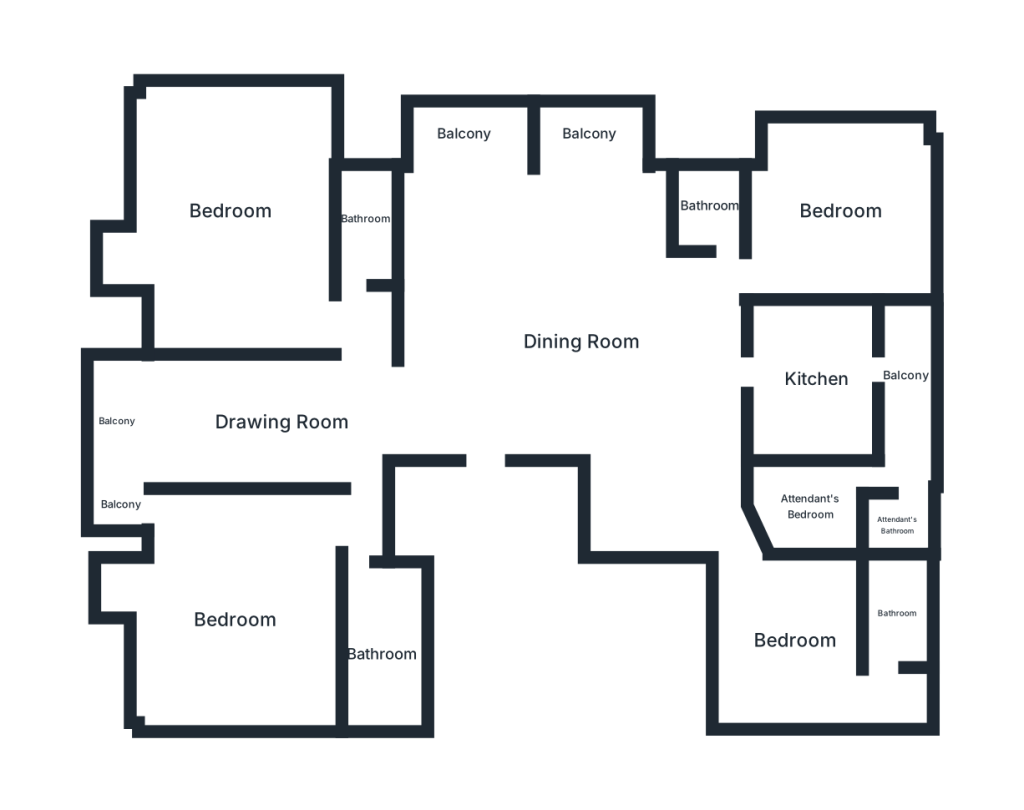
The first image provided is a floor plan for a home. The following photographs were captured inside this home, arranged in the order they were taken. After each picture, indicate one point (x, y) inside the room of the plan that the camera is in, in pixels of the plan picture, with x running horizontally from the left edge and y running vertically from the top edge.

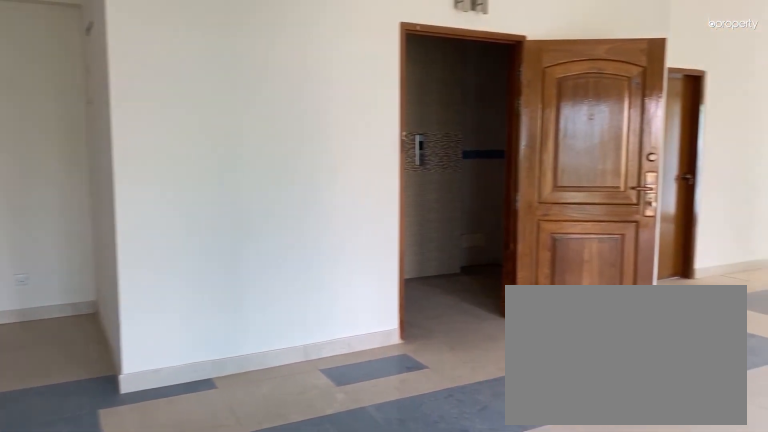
(582, 341)
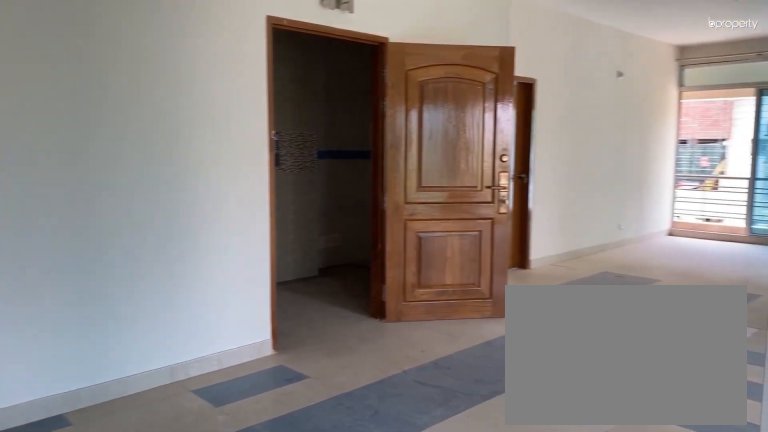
(582, 341)
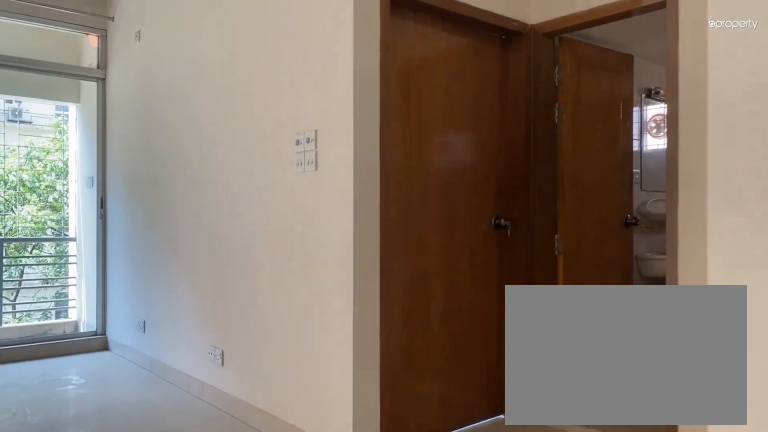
(278, 420)
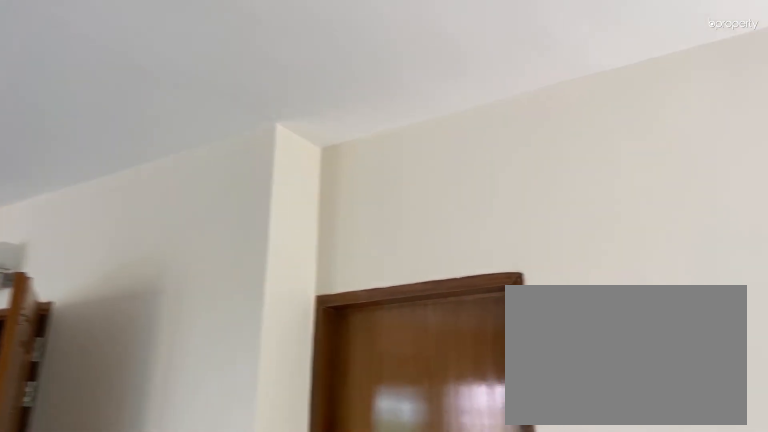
(278, 420)
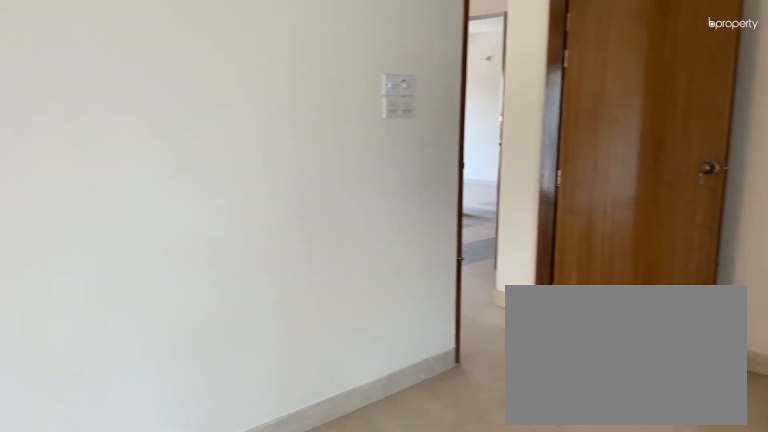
(235, 616)
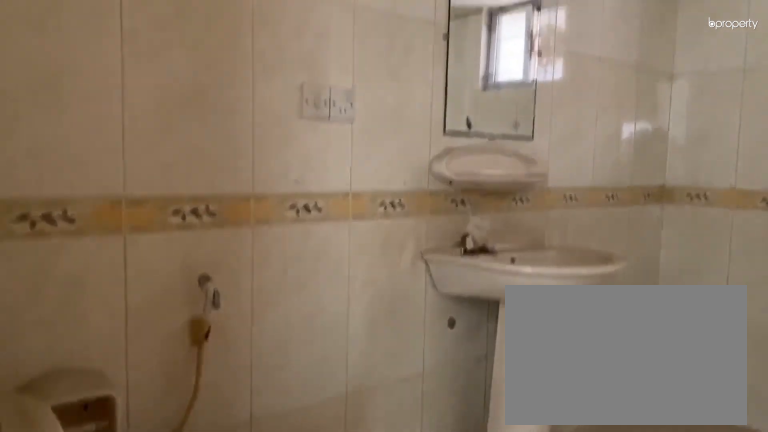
(381, 654)
